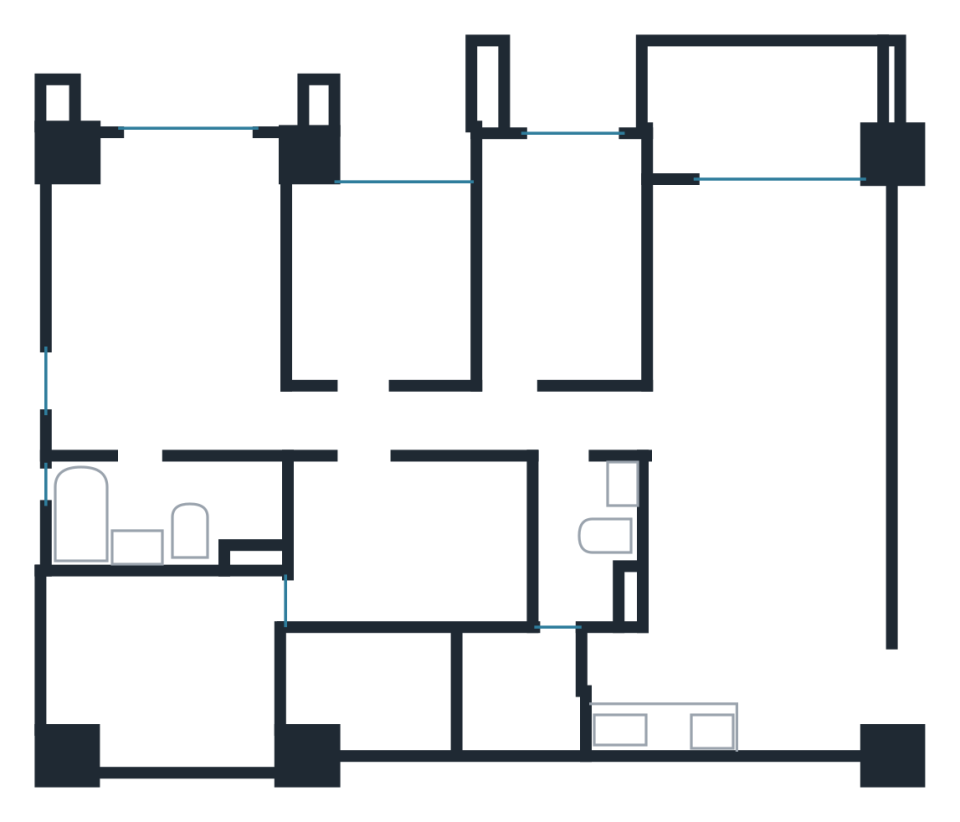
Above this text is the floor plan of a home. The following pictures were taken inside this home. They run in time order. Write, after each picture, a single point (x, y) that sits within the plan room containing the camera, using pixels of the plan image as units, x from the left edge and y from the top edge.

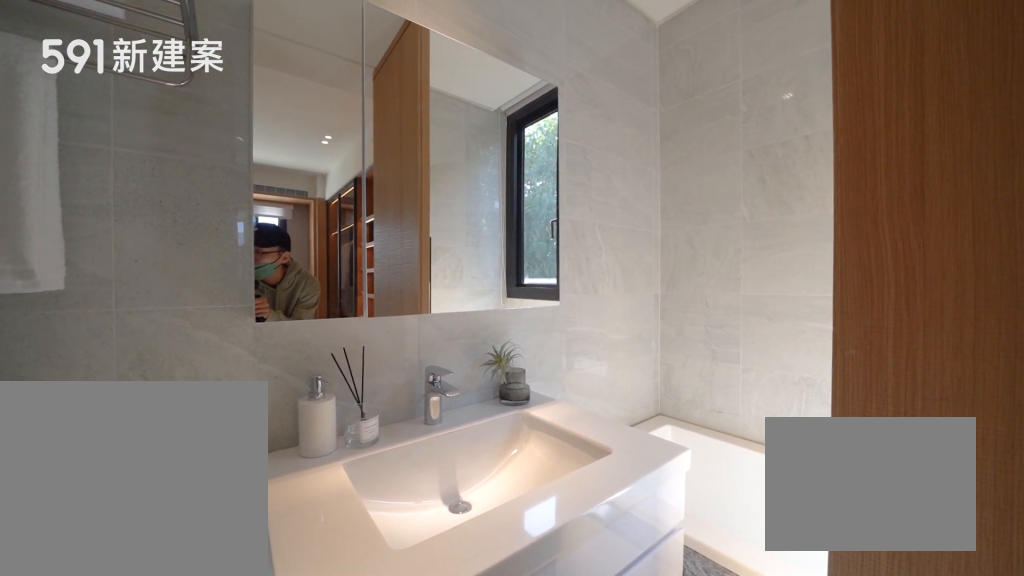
(163, 513)
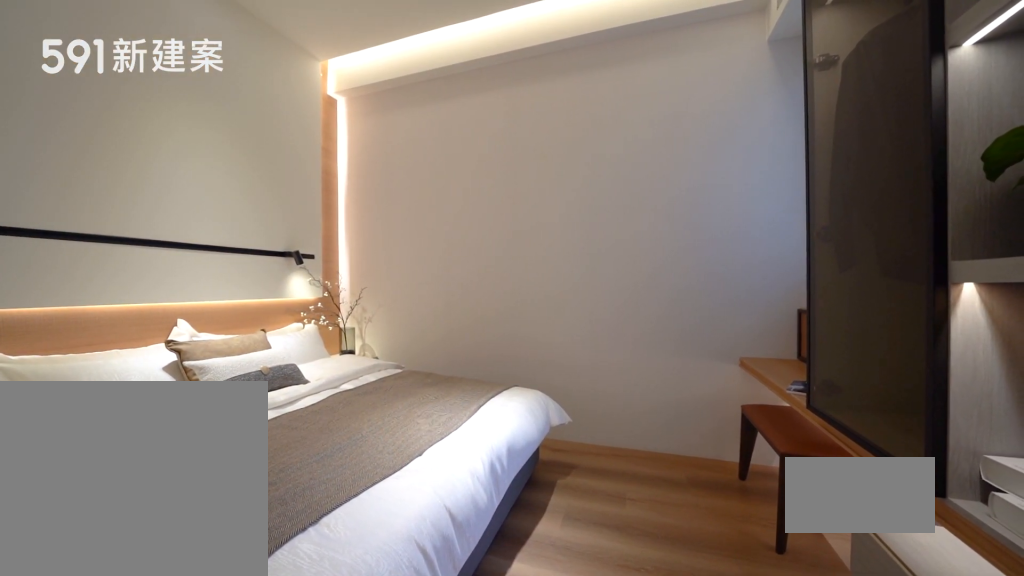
(418, 544)
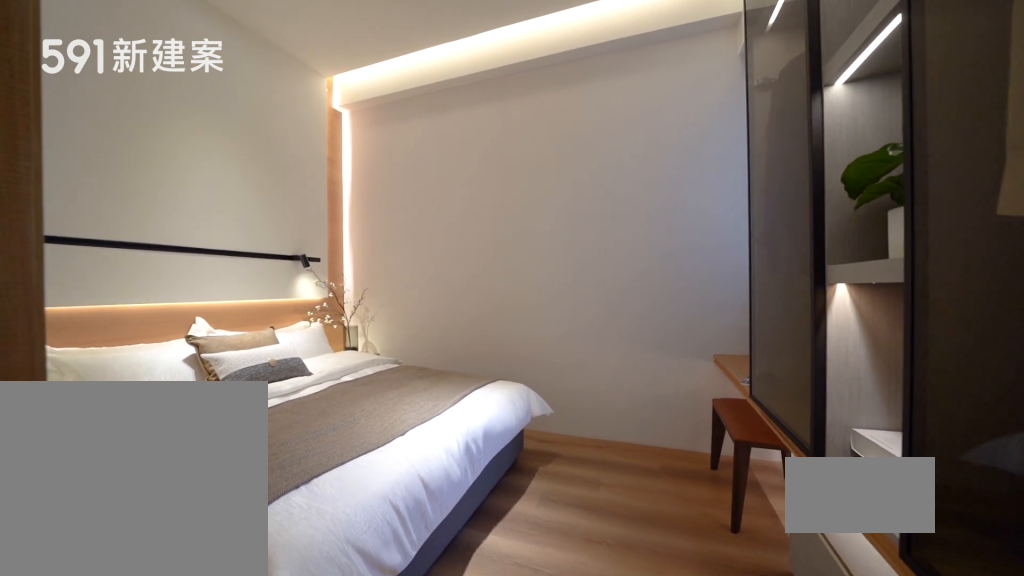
(418, 544)
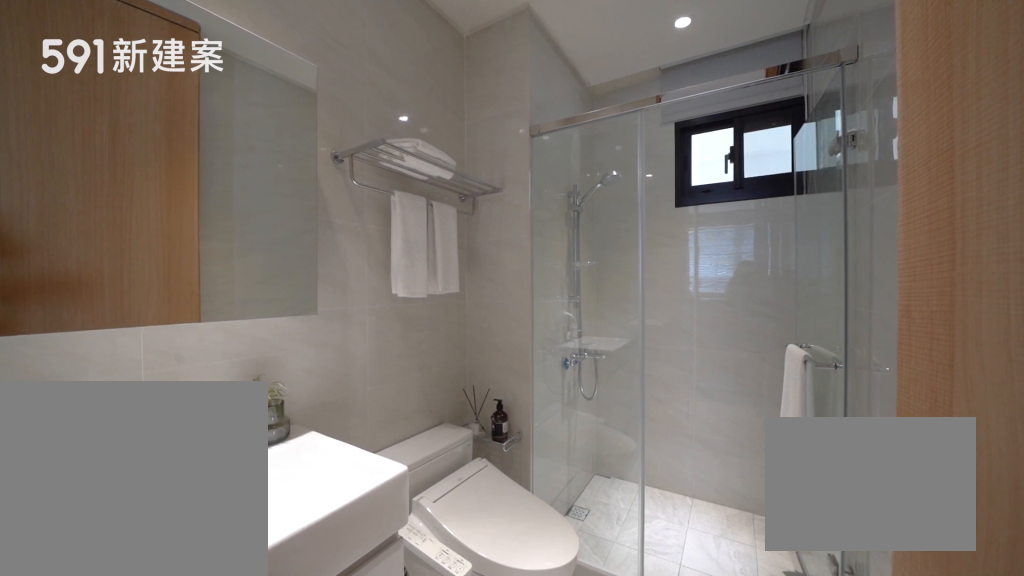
(585, 545)
